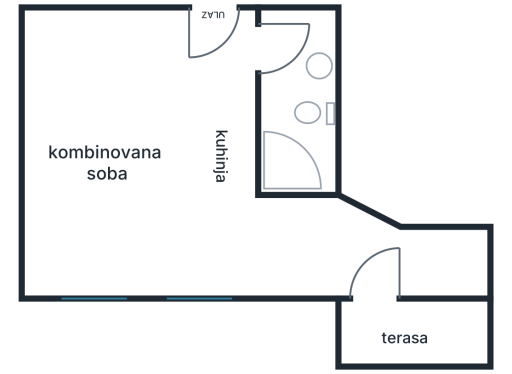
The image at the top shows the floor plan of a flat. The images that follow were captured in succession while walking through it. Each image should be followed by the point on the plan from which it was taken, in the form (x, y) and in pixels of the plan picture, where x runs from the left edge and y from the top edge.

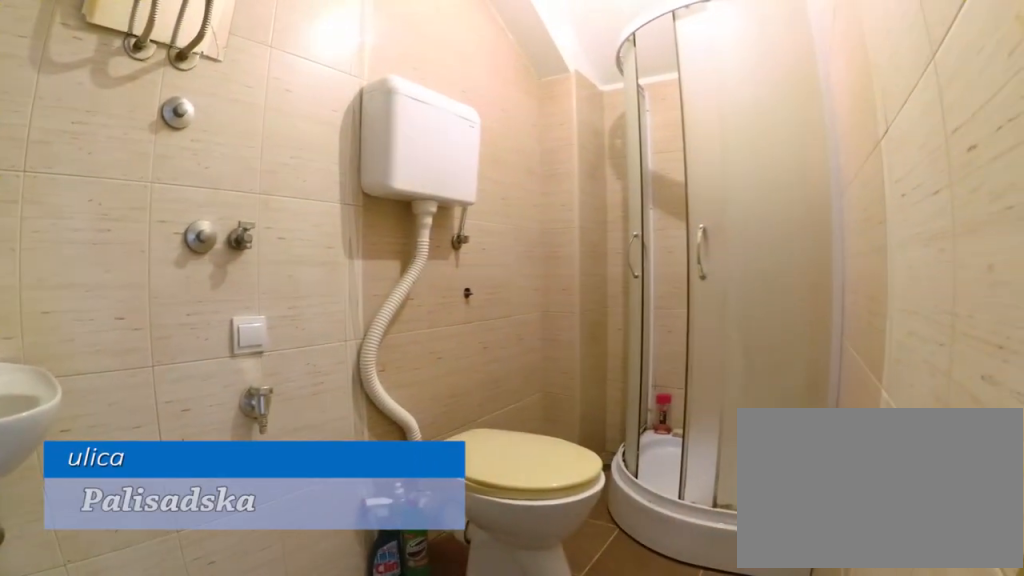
(268, 35)
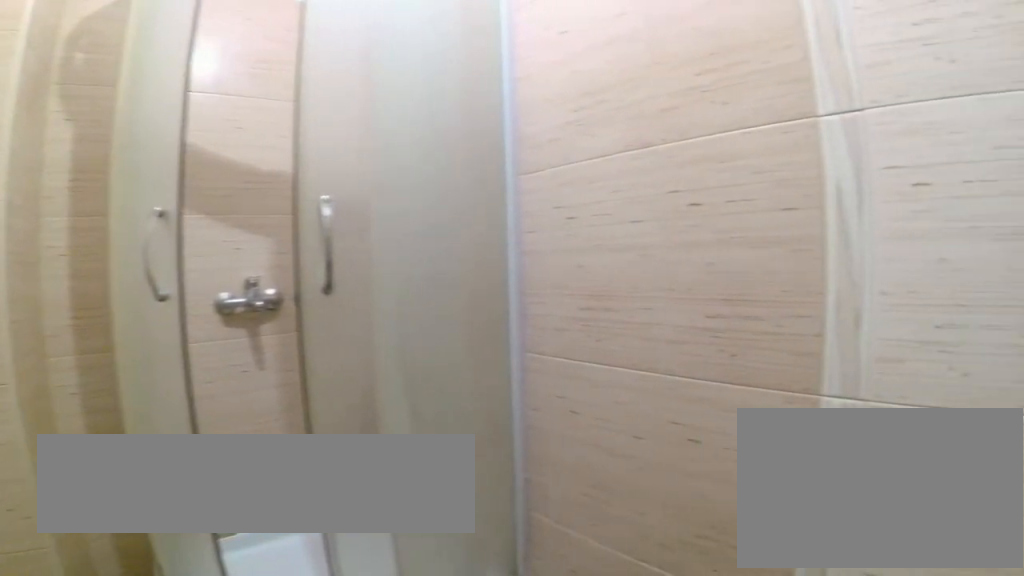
(307, 64)
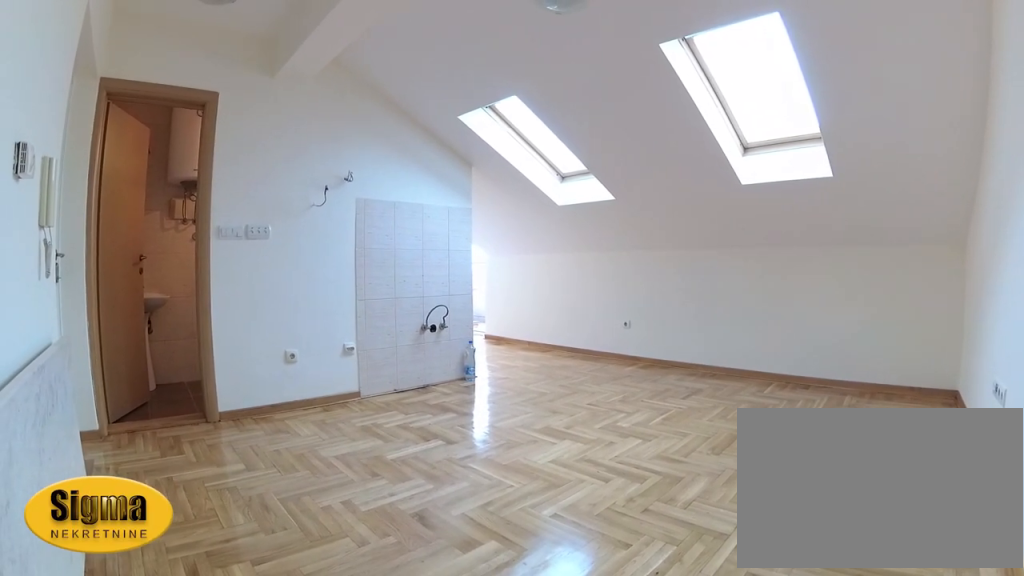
(68, 41)
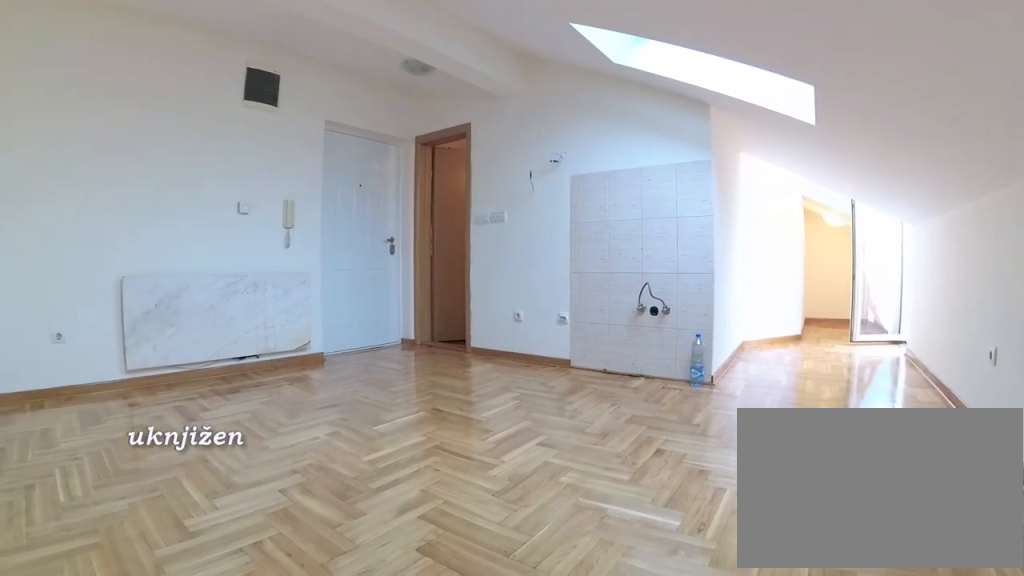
(71, 239)
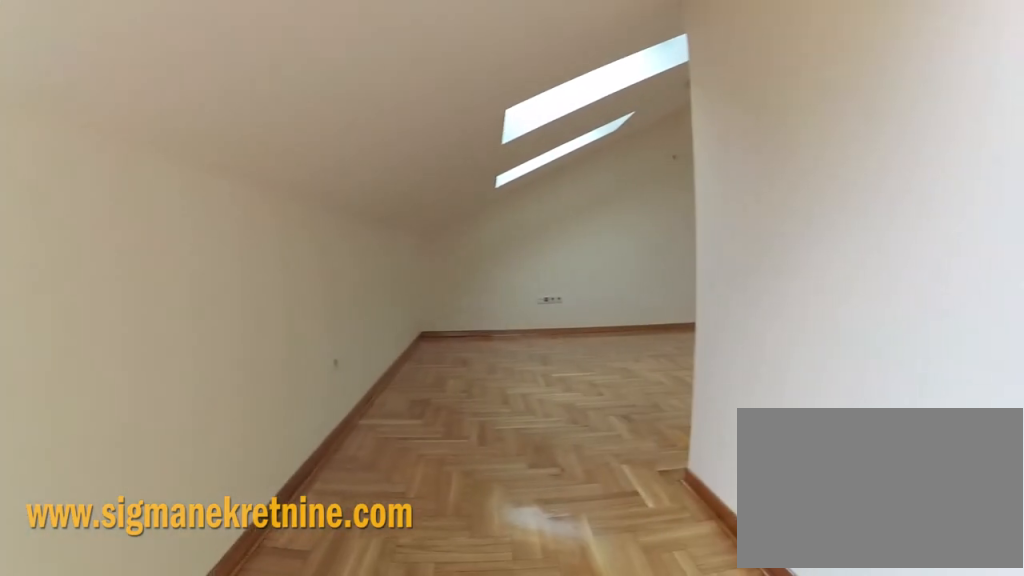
(390, 258)
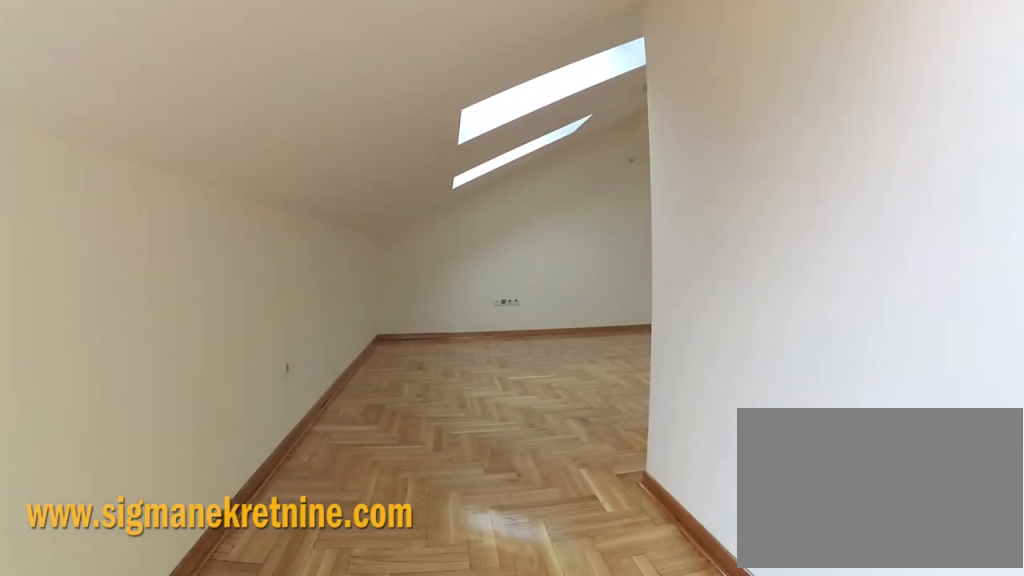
(379, 259)
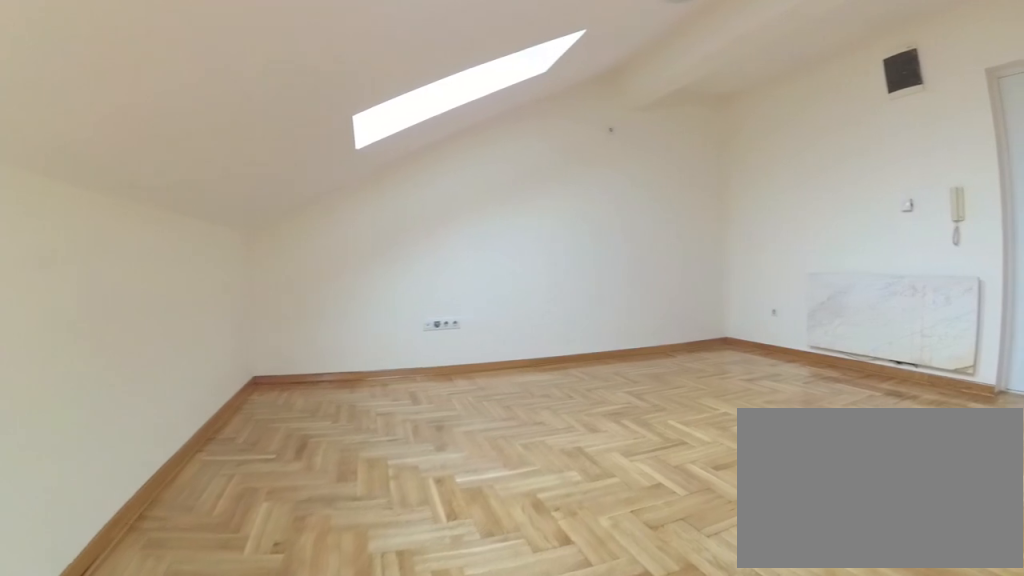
(266, 242)
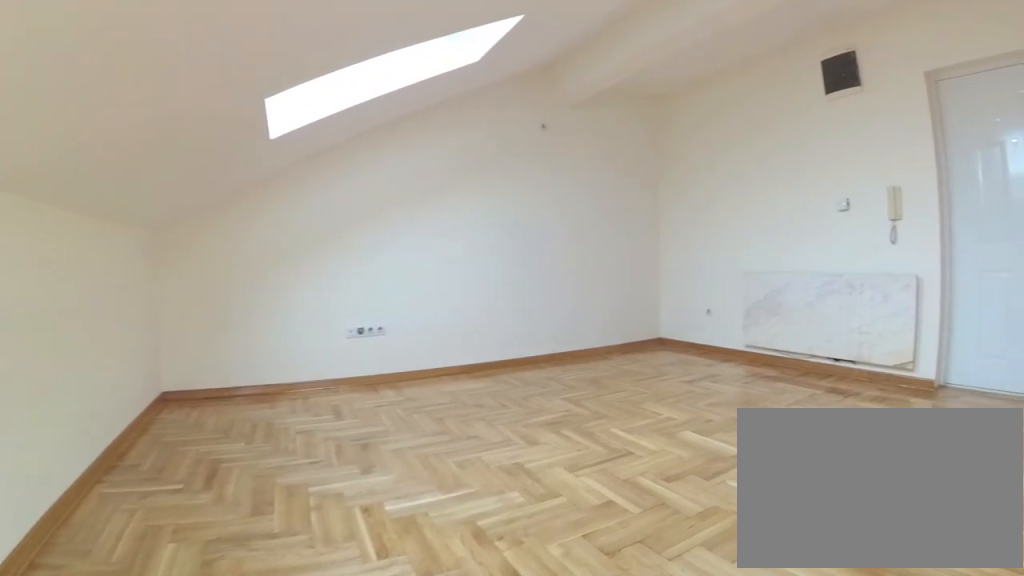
(251, 239)
